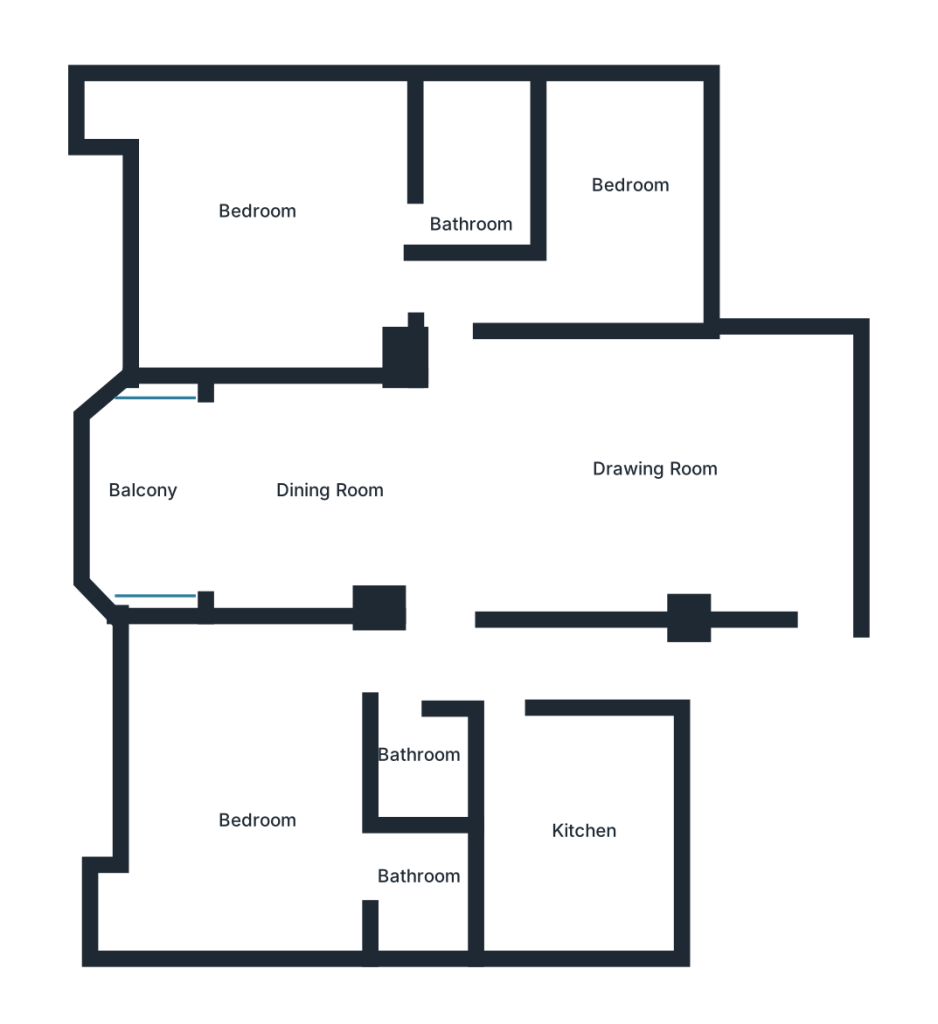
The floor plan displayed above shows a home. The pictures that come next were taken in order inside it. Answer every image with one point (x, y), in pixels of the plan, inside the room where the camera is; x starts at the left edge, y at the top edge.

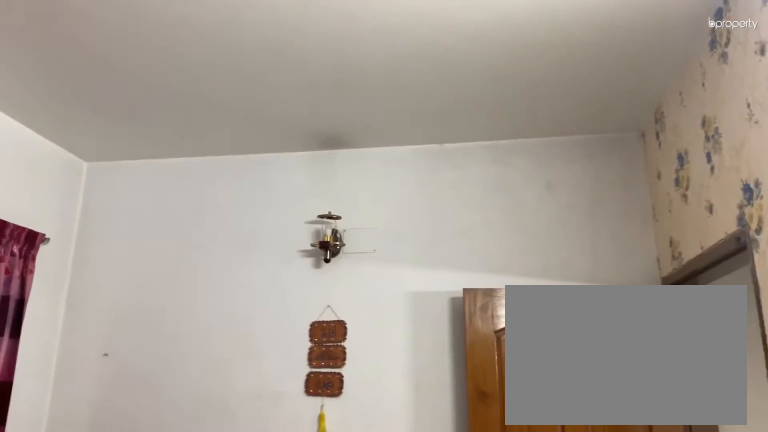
(264, 818)
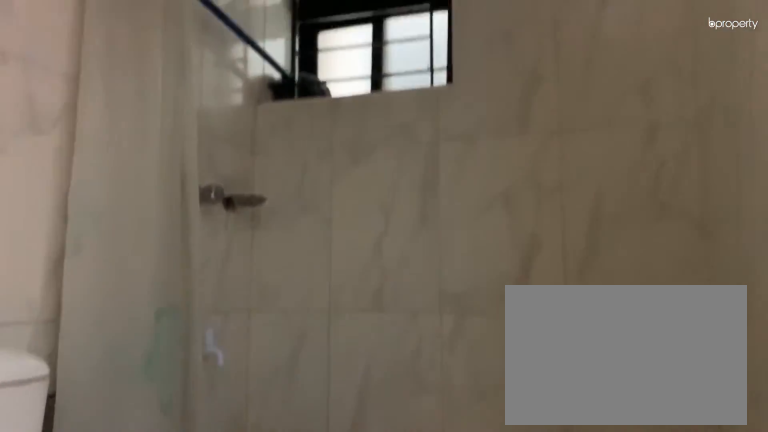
(425, 886)
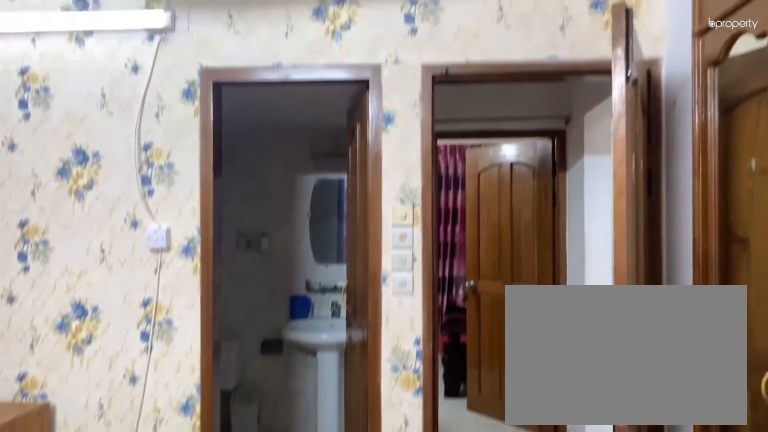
(307, 214)
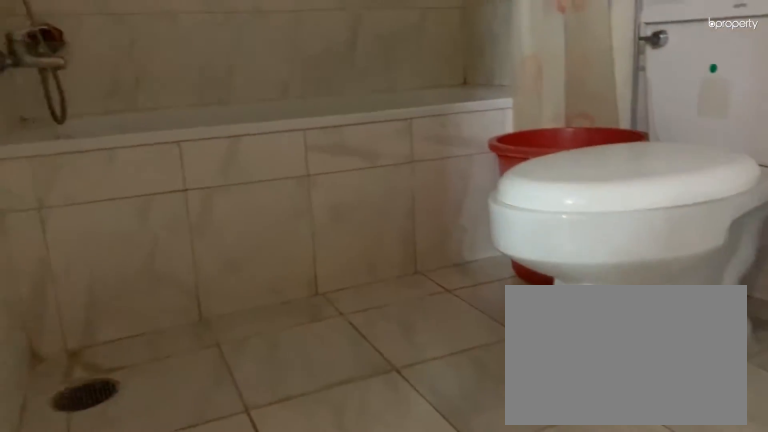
(480, 170)
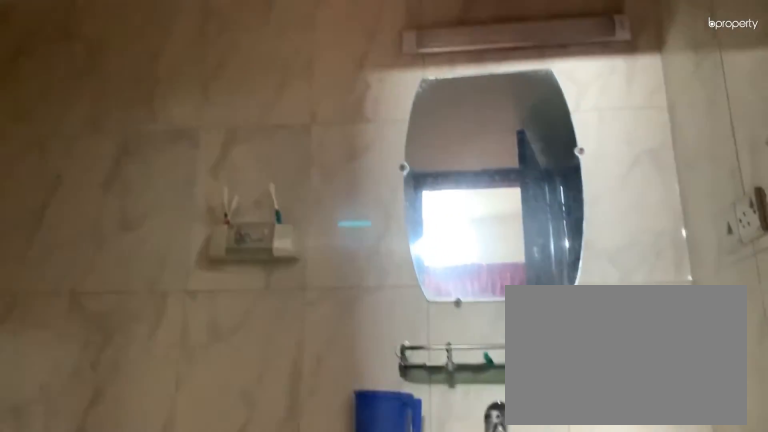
(480, 170)
